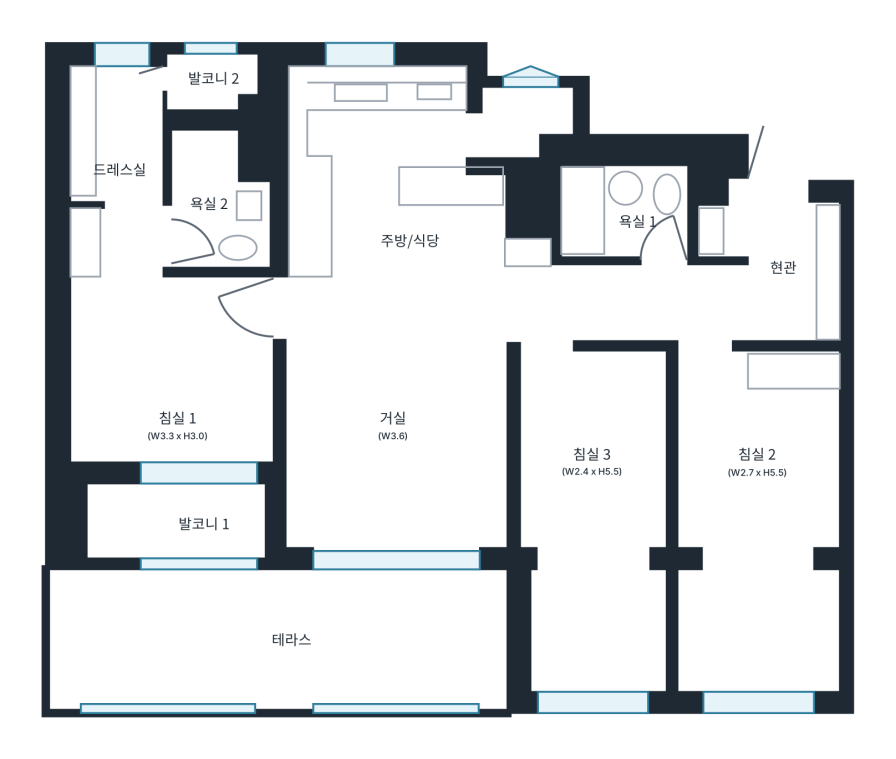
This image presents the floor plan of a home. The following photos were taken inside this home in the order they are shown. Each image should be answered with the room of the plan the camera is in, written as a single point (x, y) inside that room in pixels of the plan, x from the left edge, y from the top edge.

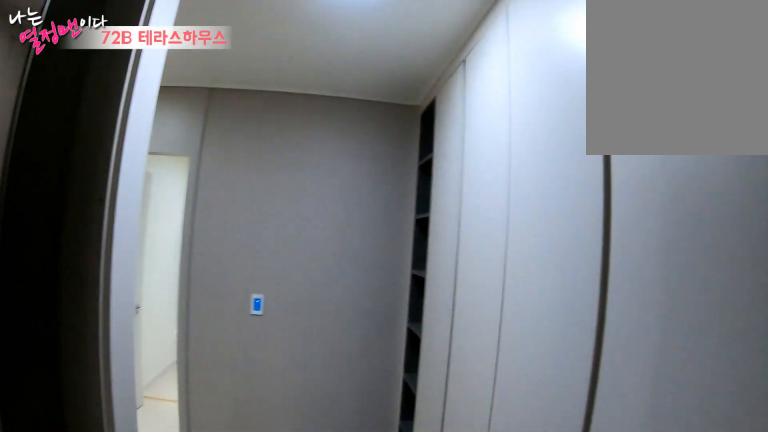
(788, 266)
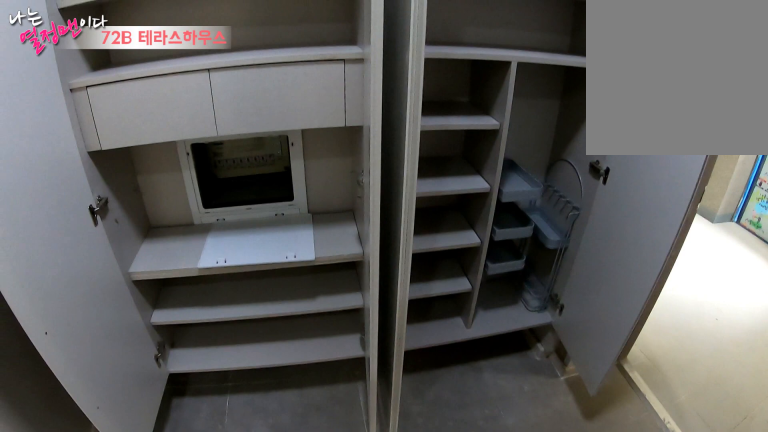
(788, 267)
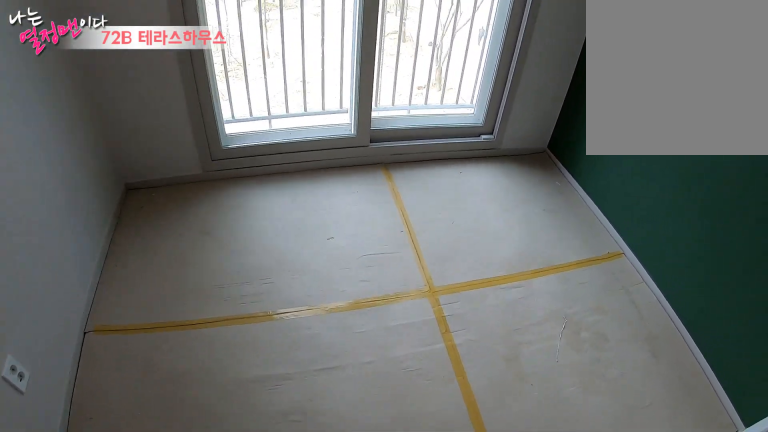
(759, 477)
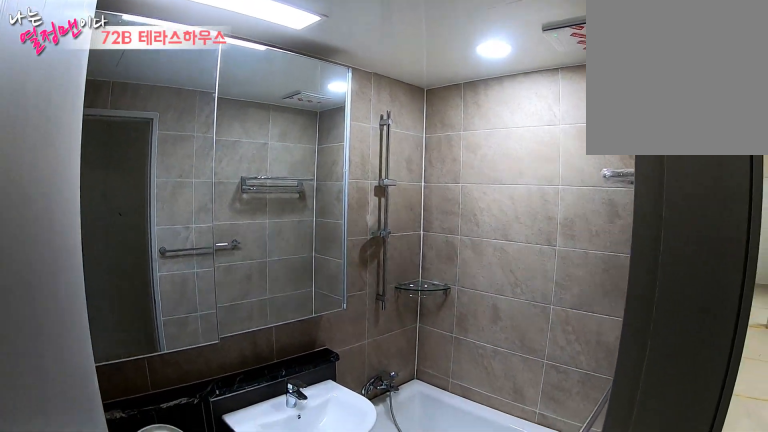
(630, 214)
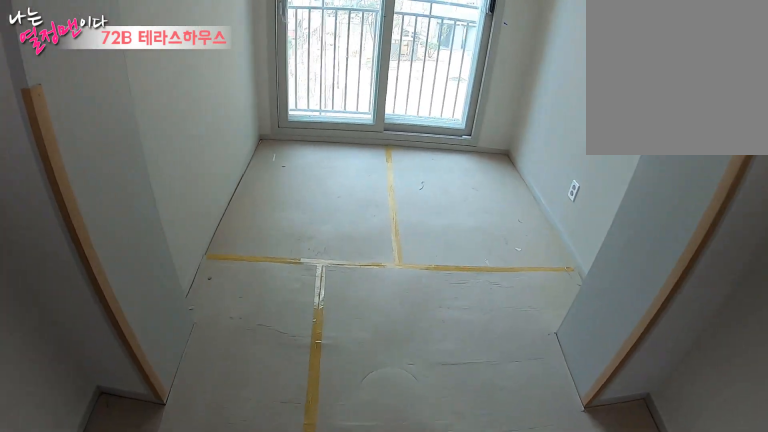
(595, 470)
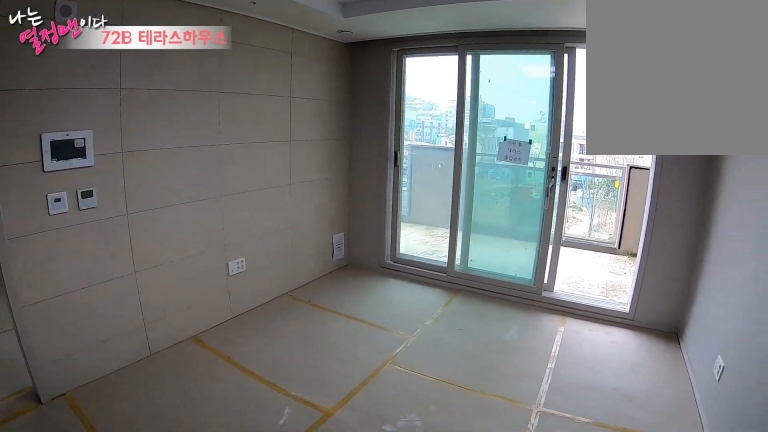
(389, 433)
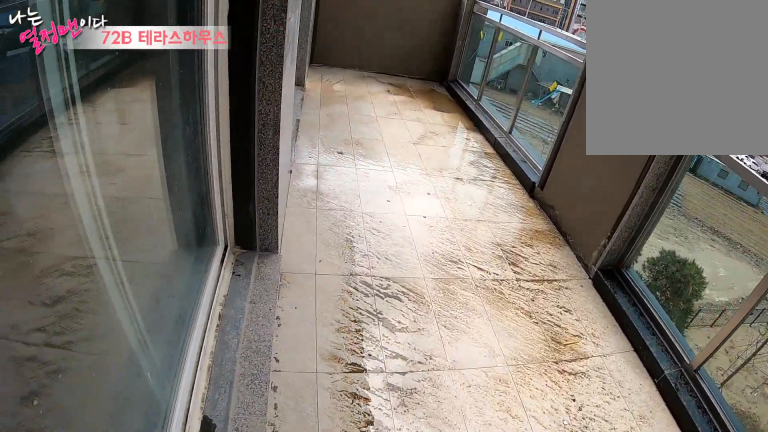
(286, 639)
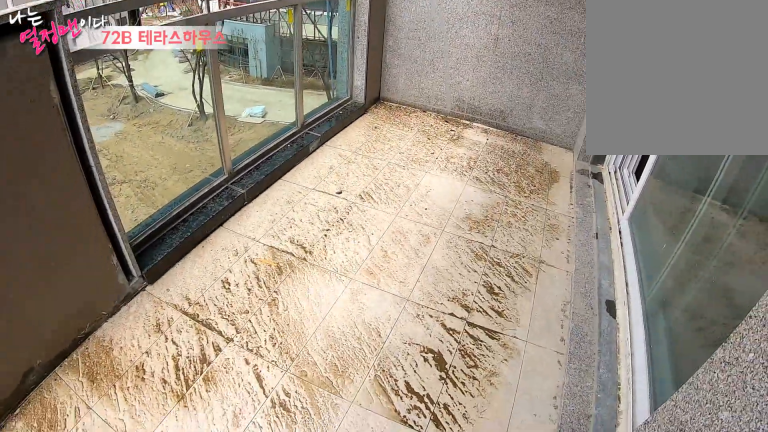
(287, 639)
